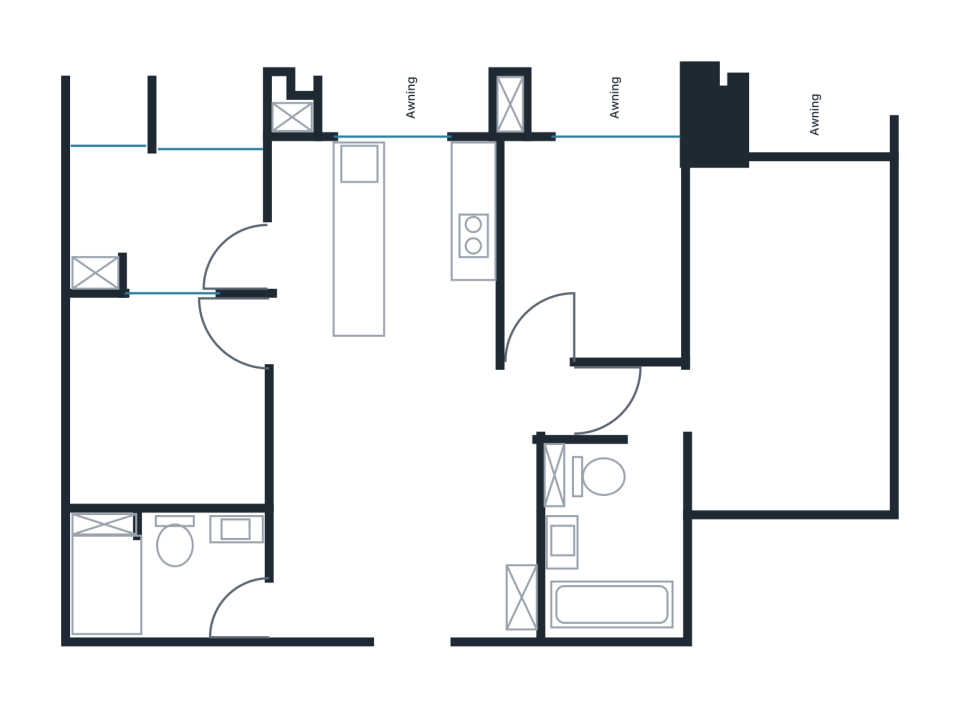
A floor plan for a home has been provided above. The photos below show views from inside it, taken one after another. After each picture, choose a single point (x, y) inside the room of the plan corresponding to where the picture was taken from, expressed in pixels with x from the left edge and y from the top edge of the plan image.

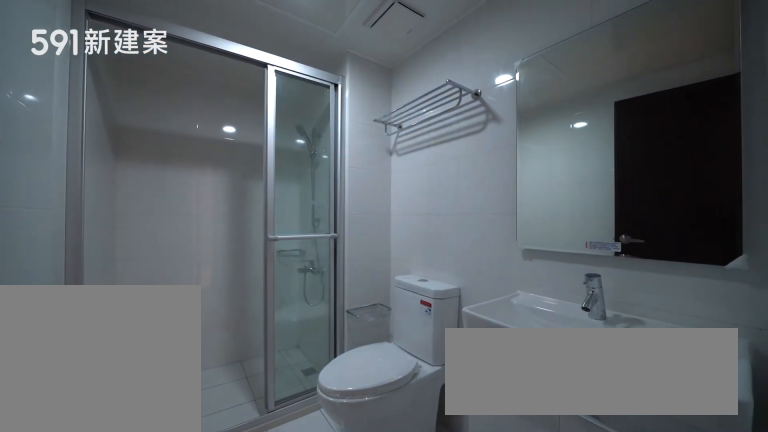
(164, 573)
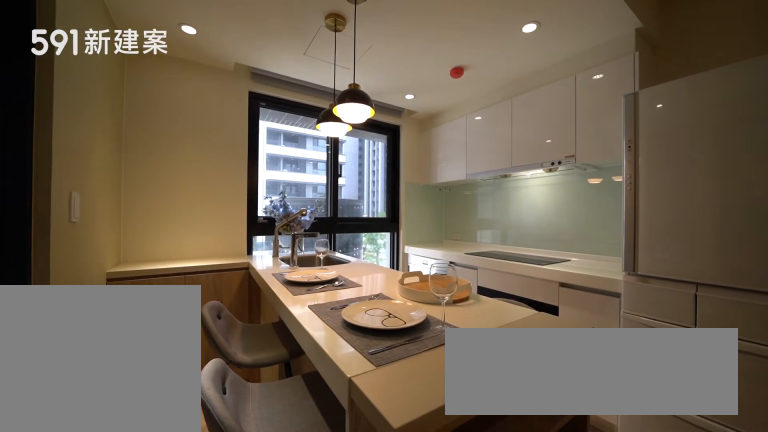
(339, 250)
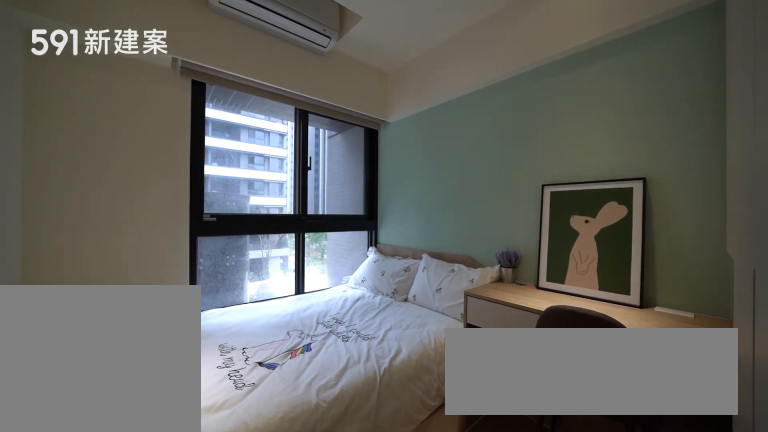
(598, 249)
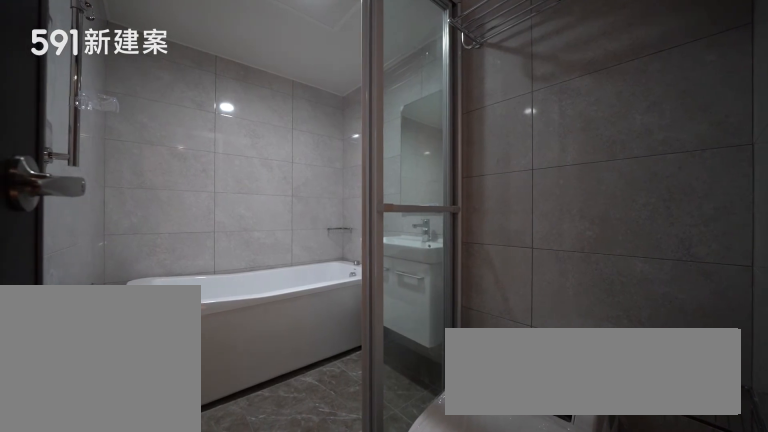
(607, 541)
